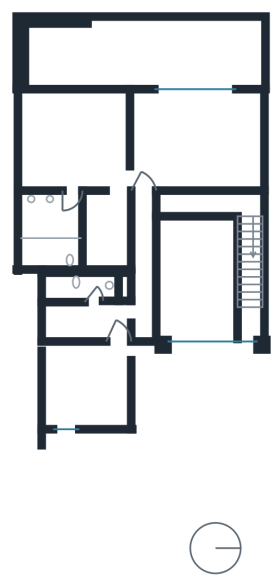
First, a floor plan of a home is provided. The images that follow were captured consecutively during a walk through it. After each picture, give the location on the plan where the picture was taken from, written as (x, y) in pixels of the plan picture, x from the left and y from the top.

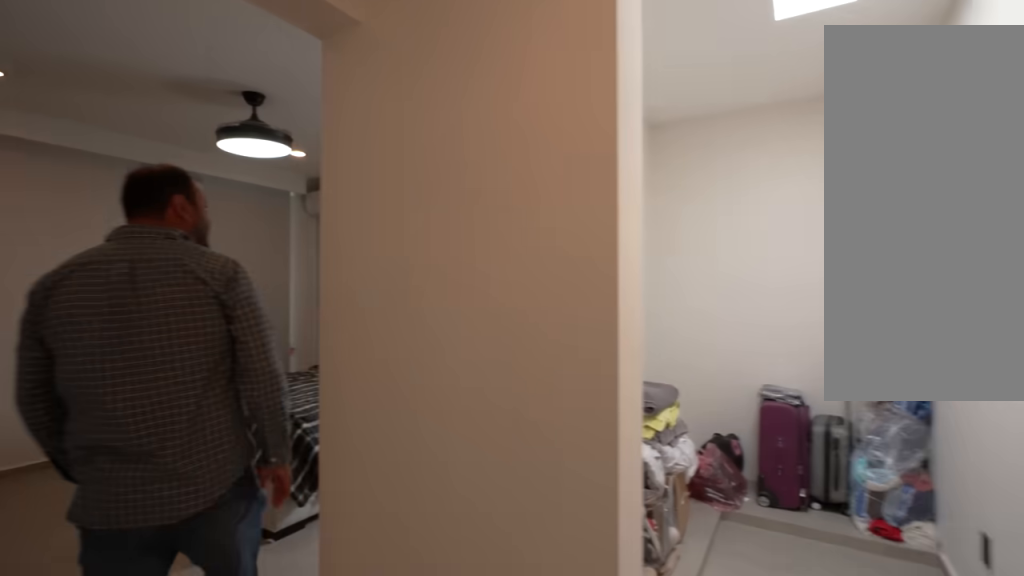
(125, 314)
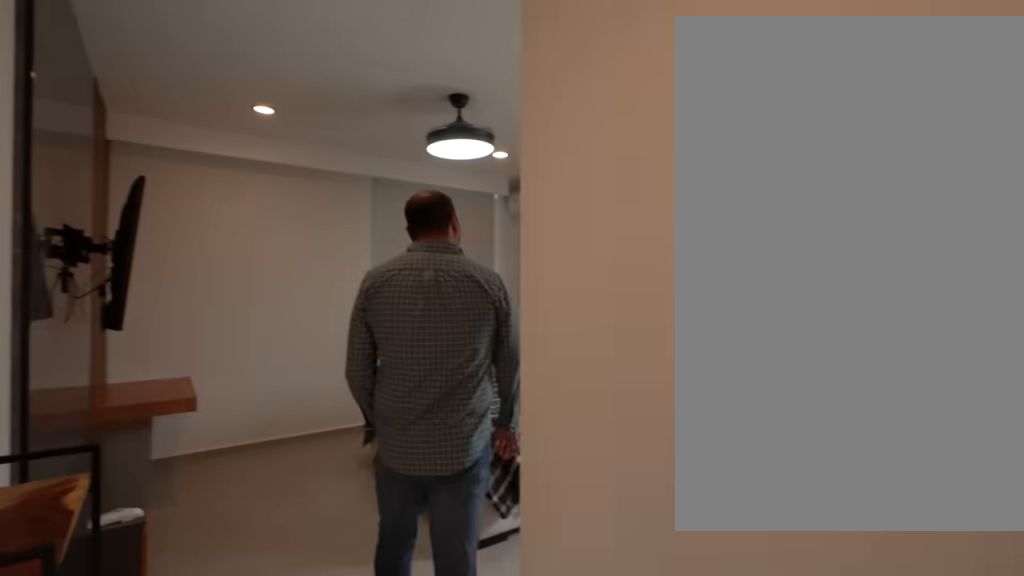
(124, 315)
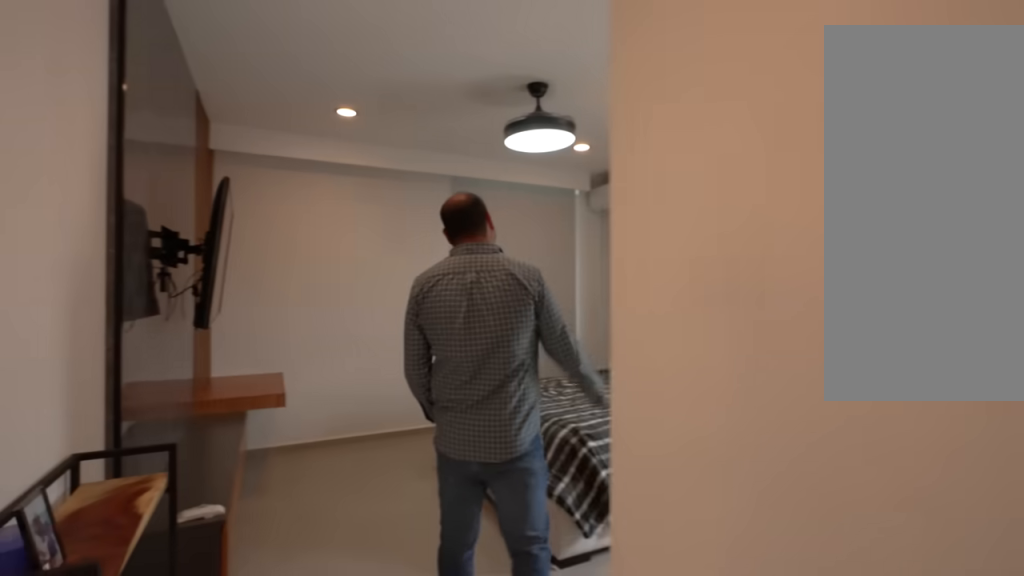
(124, 315)
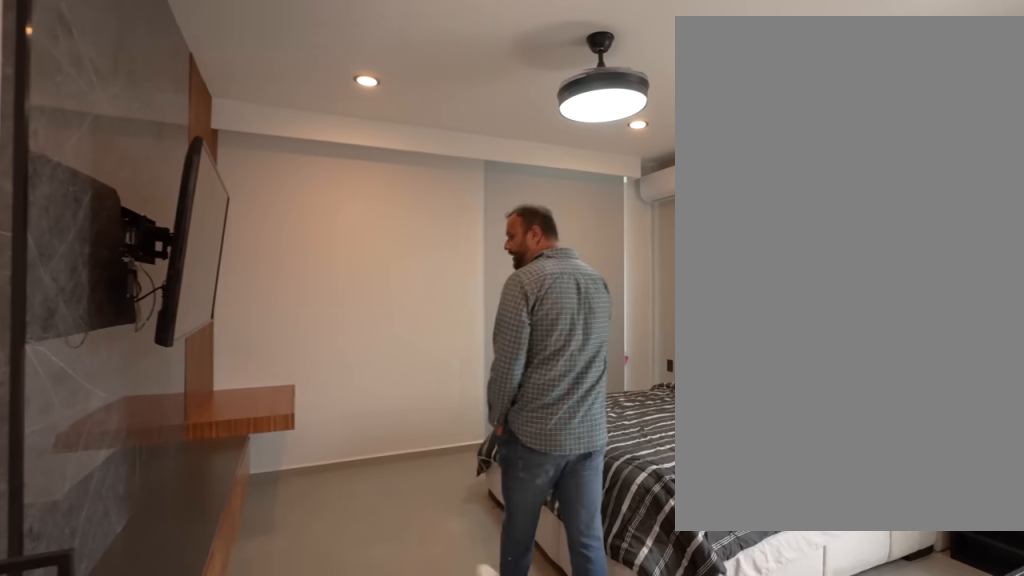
(121, 318)
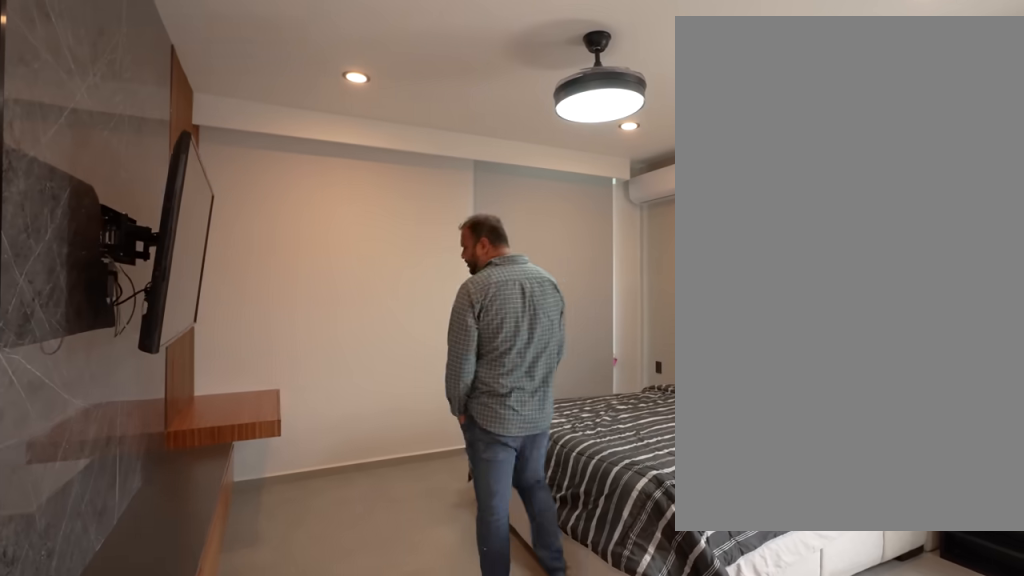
(120, 319)
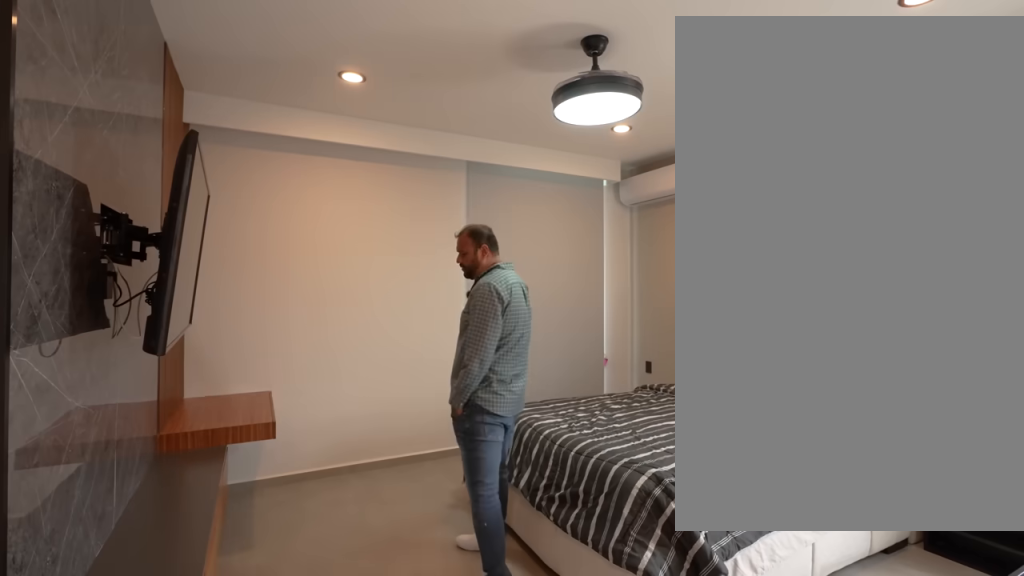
(119, 326)
